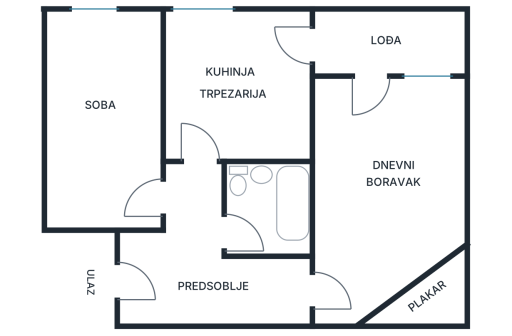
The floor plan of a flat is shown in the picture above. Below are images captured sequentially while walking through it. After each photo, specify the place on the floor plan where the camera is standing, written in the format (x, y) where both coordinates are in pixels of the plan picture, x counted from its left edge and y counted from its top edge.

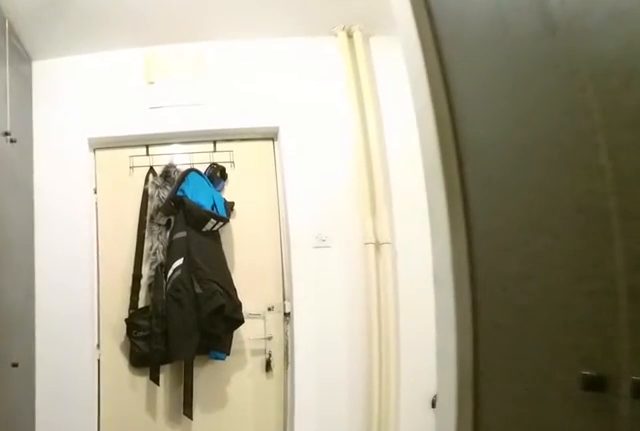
(275, 289)
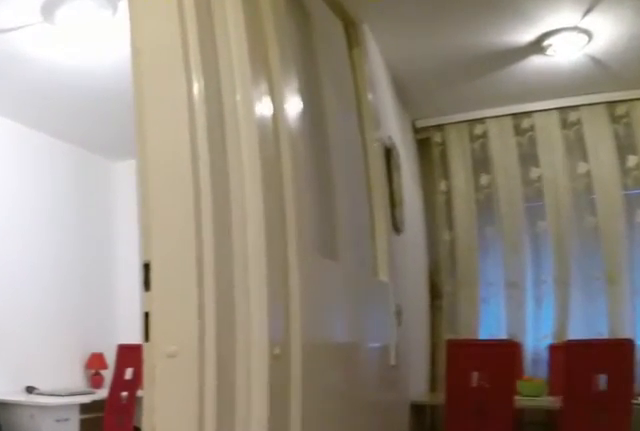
(189, 211)
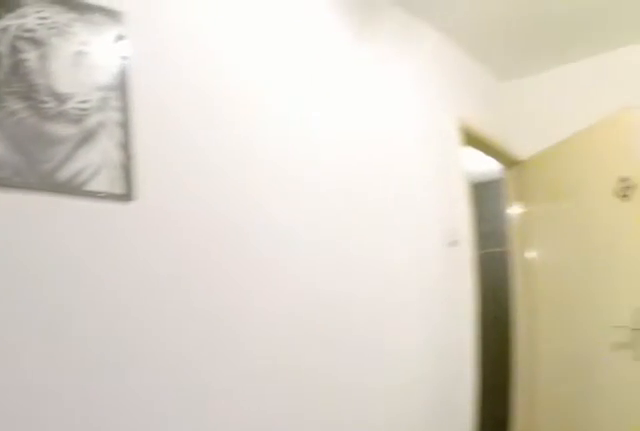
(82, 44)
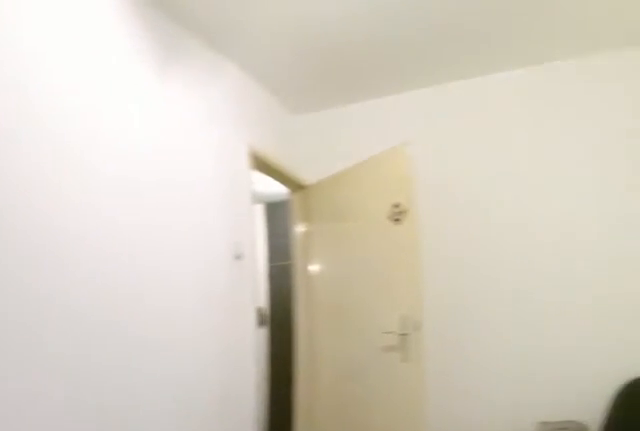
(83, 42)
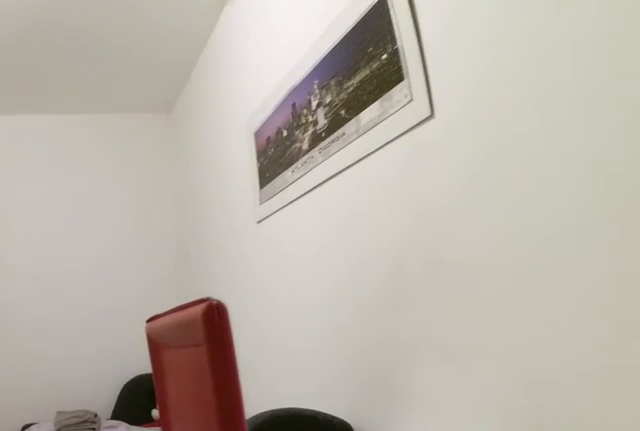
(95, 43)
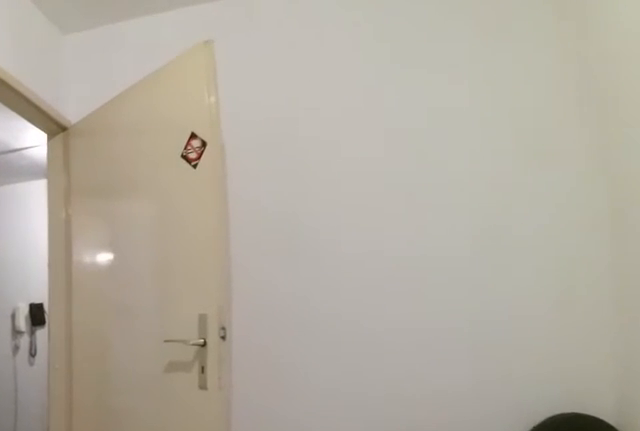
(116, 108)
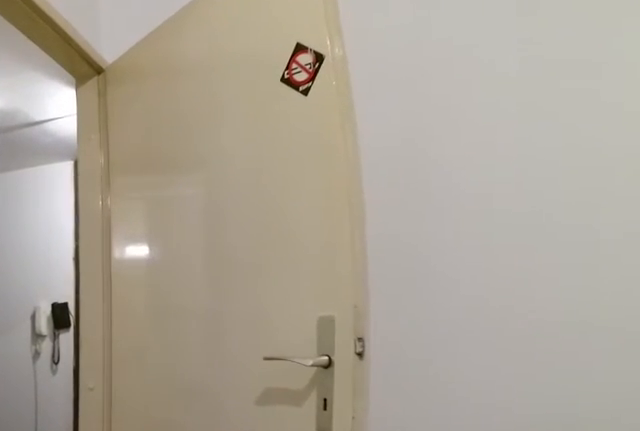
(129, 146)
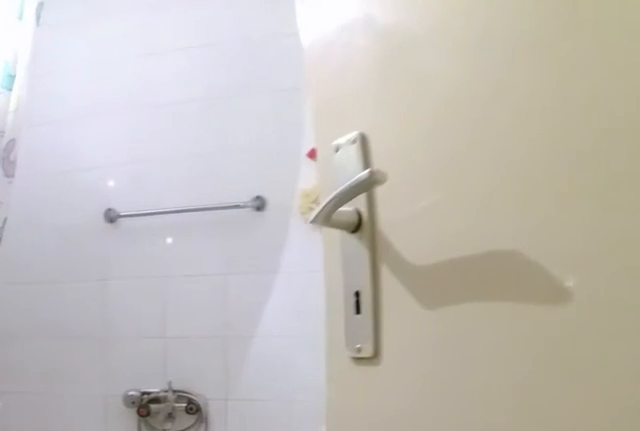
(211, 228)
